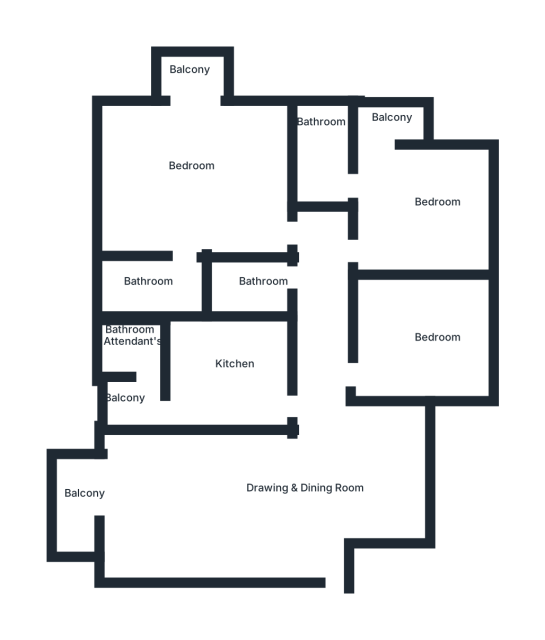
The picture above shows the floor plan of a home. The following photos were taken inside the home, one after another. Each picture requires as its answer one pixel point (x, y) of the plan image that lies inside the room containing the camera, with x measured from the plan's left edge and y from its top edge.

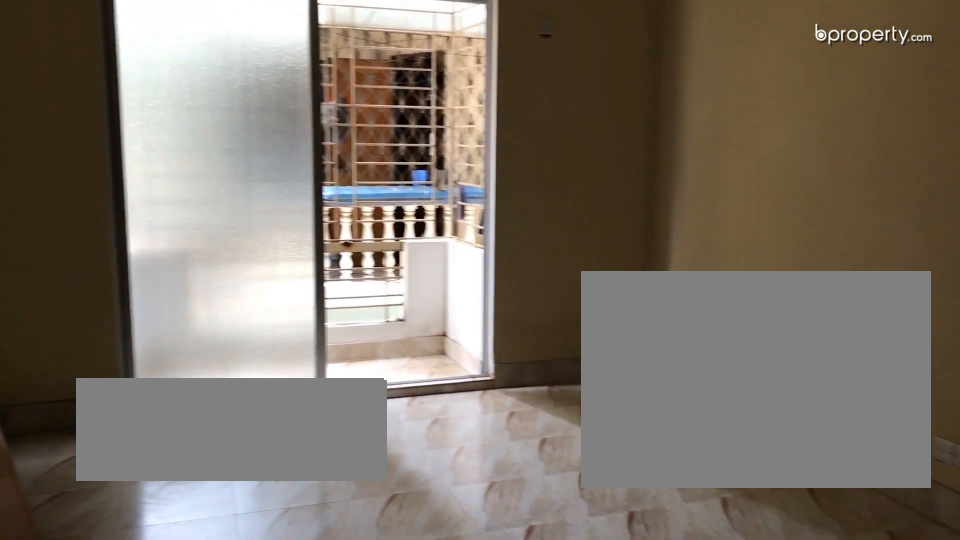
(307, 500)
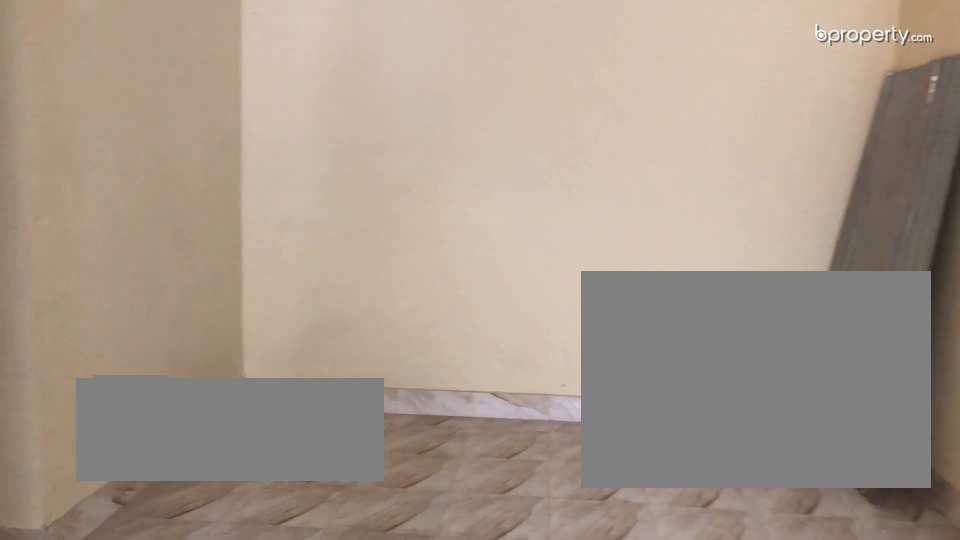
(307, 500)
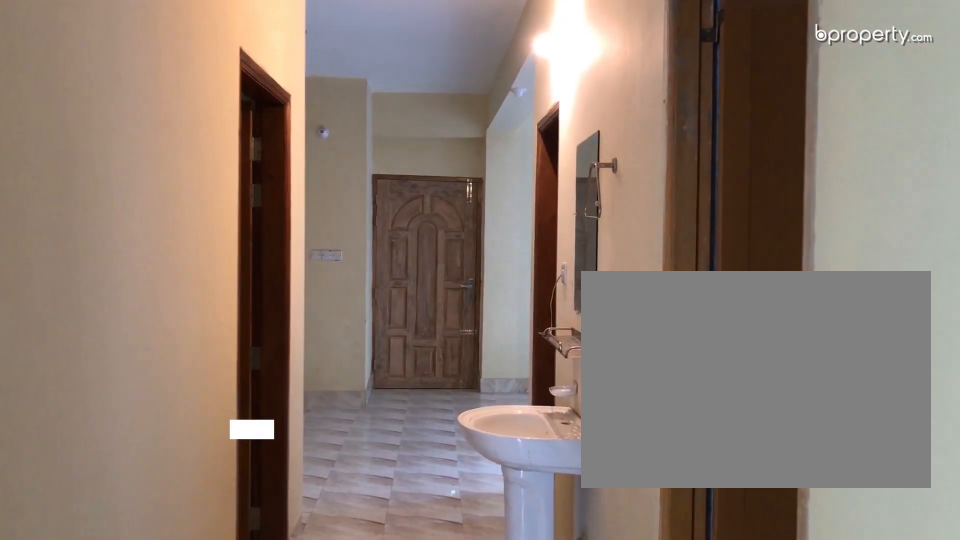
(321, 215)
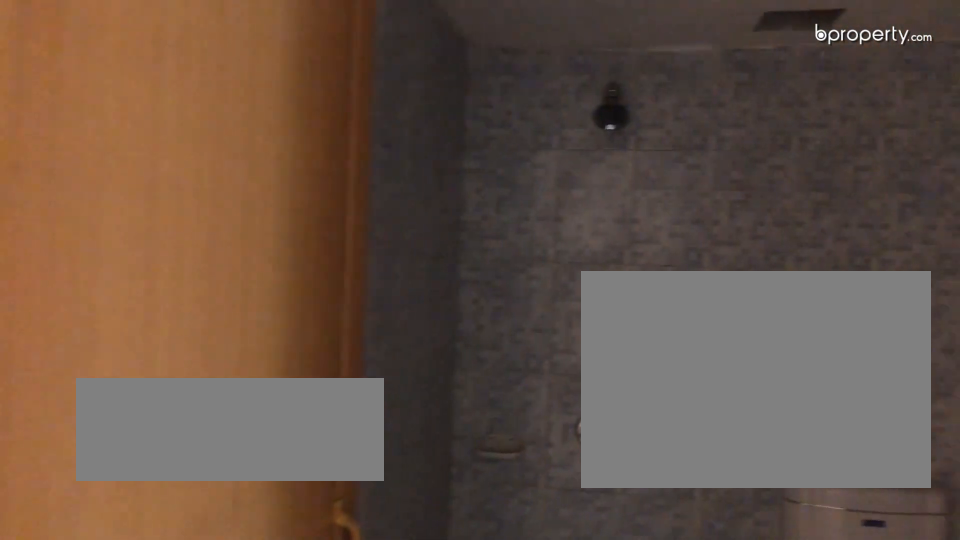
(260, 285)
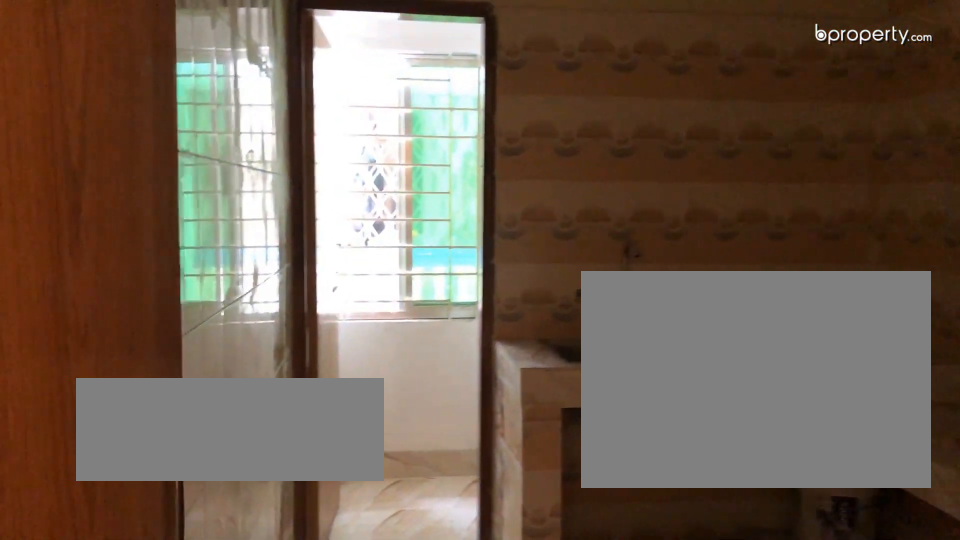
(238, 375)
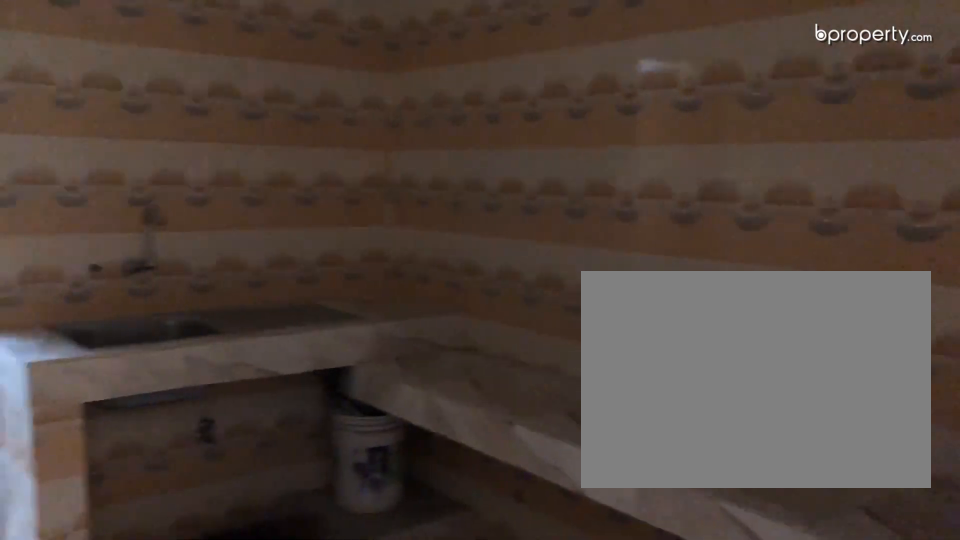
(238, 375)
